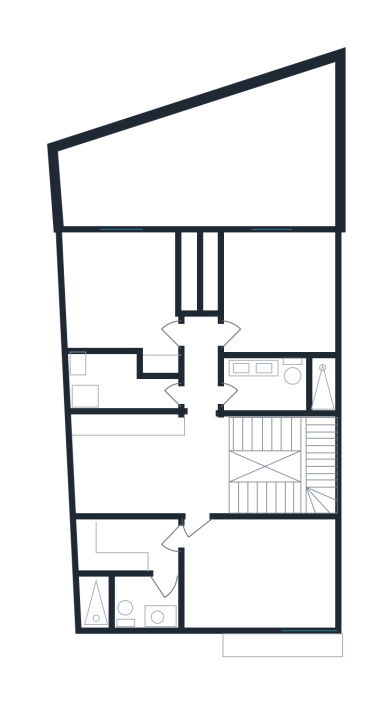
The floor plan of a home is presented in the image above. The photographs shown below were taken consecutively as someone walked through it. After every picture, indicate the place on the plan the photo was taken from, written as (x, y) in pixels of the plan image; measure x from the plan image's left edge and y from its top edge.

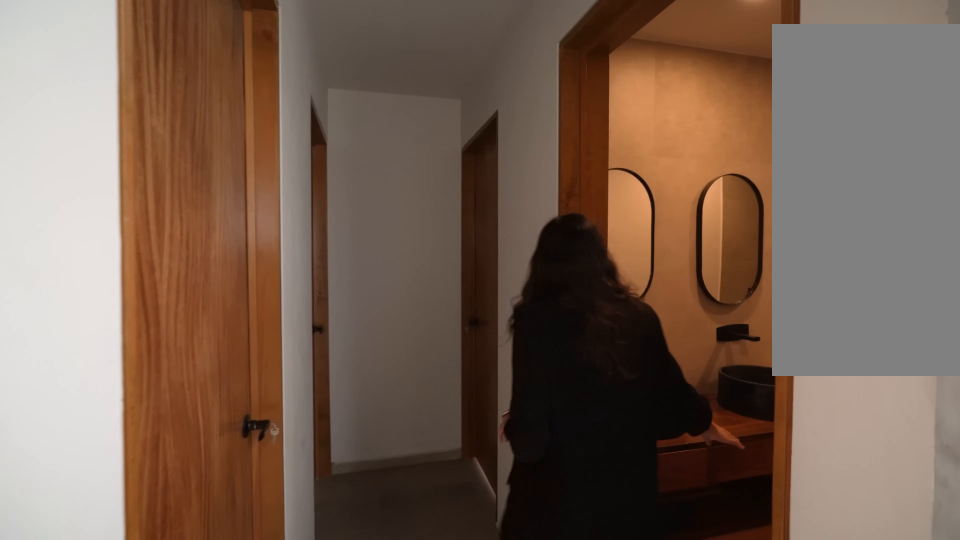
(198, 399)
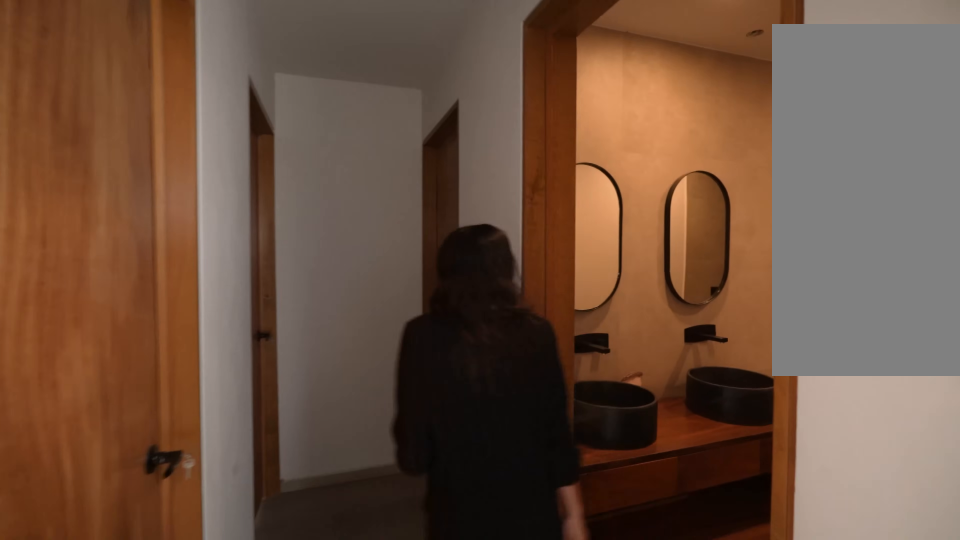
(199, 398)
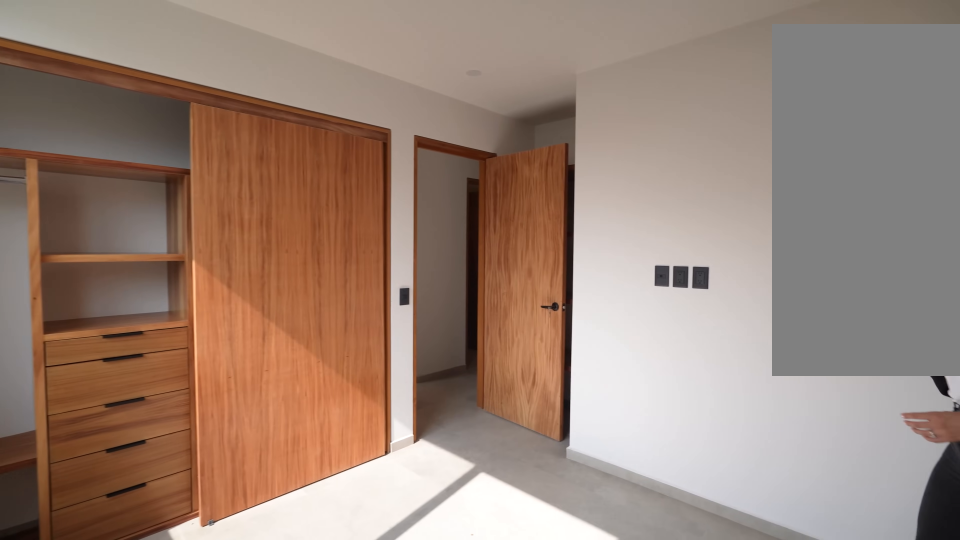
(93, 288)
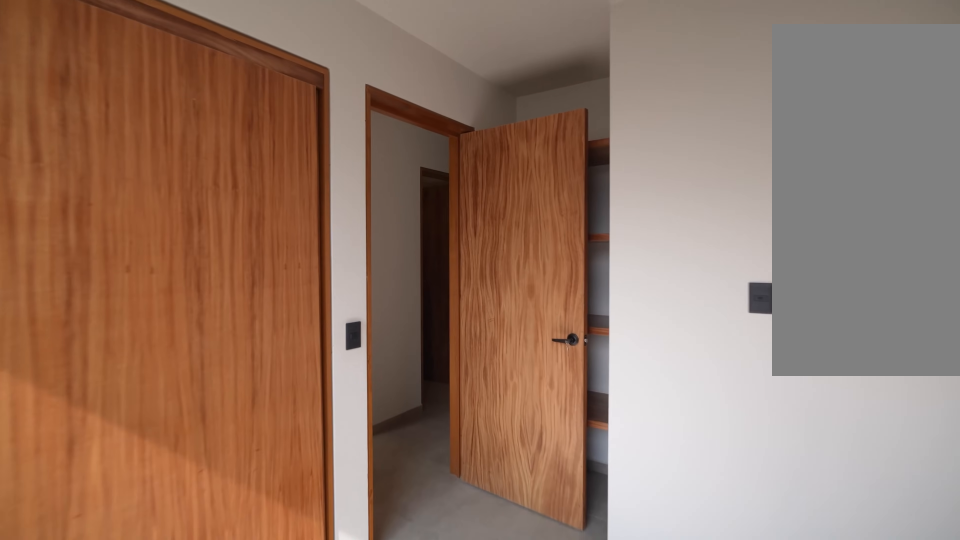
(93, 288)
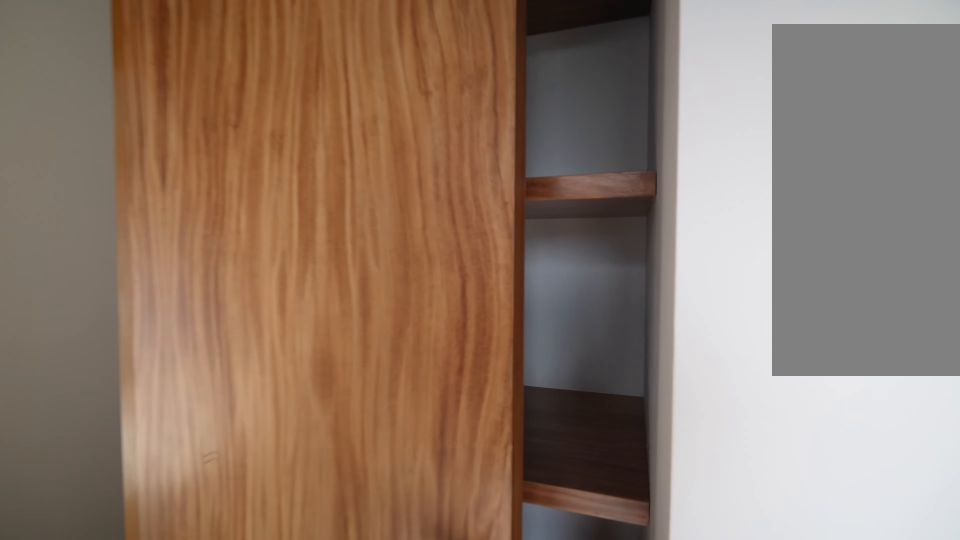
(135, 311)
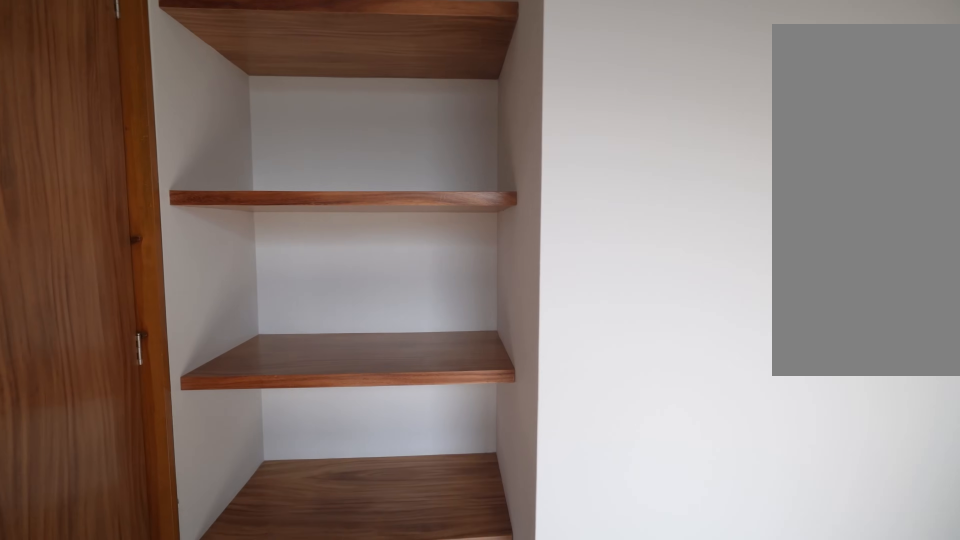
(151, 342)
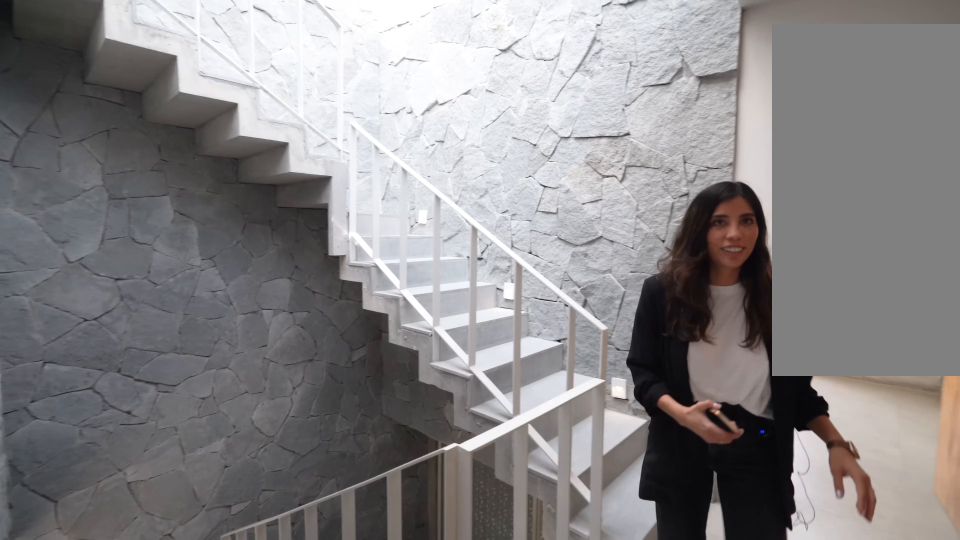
(195, 413)
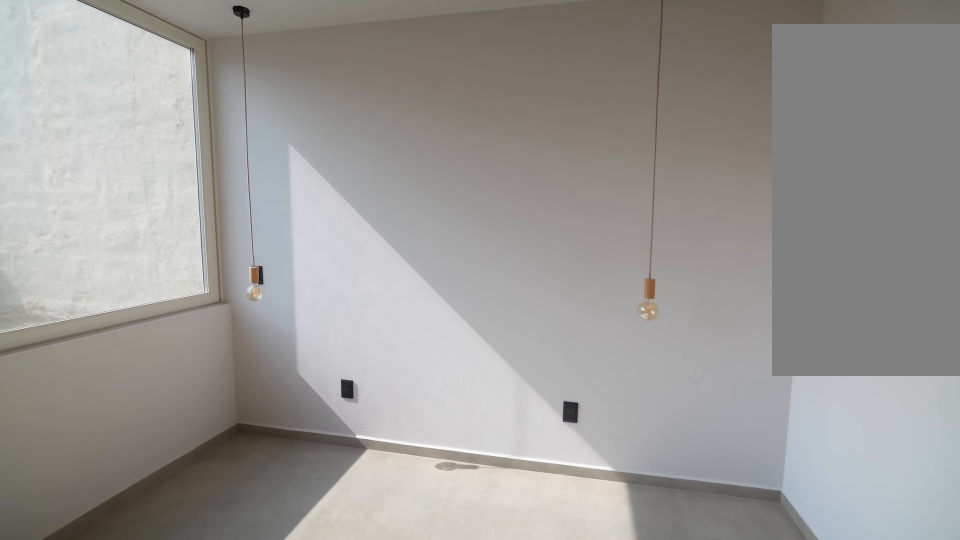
(218, 339)
